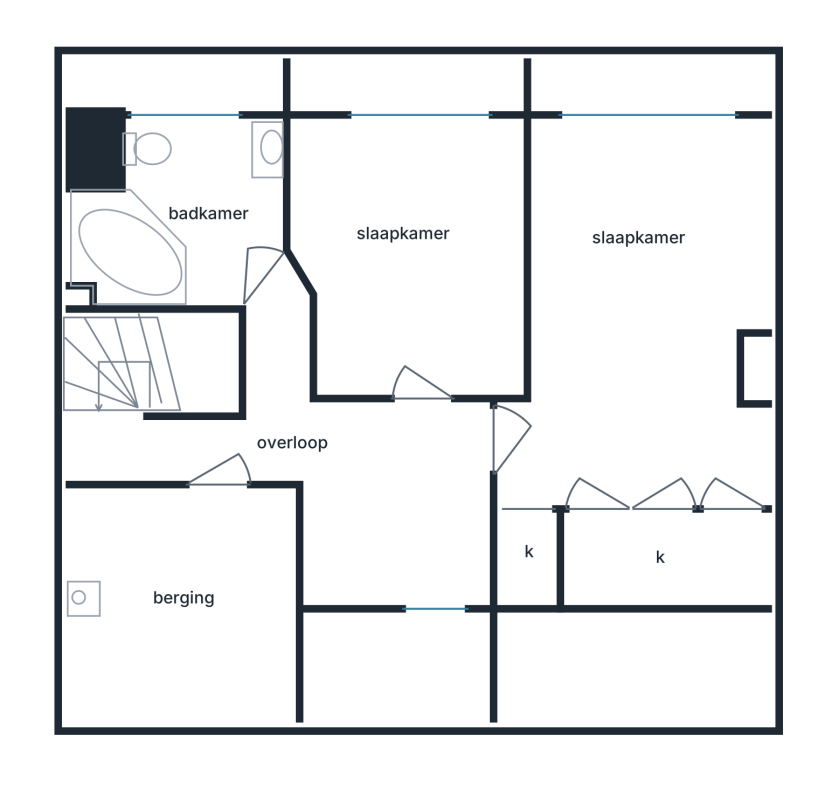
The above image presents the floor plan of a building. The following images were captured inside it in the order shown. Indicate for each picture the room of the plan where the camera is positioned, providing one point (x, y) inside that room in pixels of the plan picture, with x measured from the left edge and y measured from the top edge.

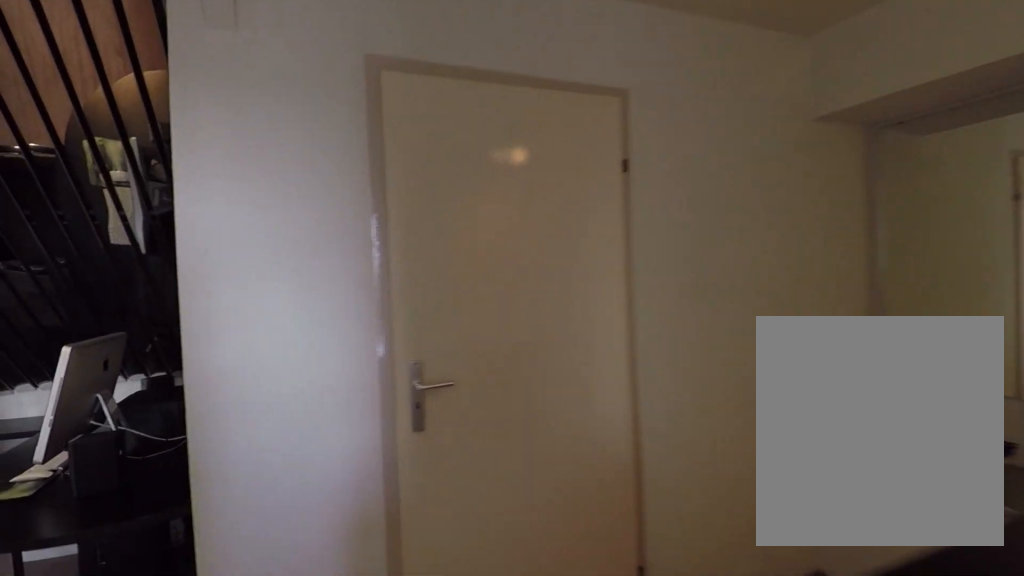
(329, 464)
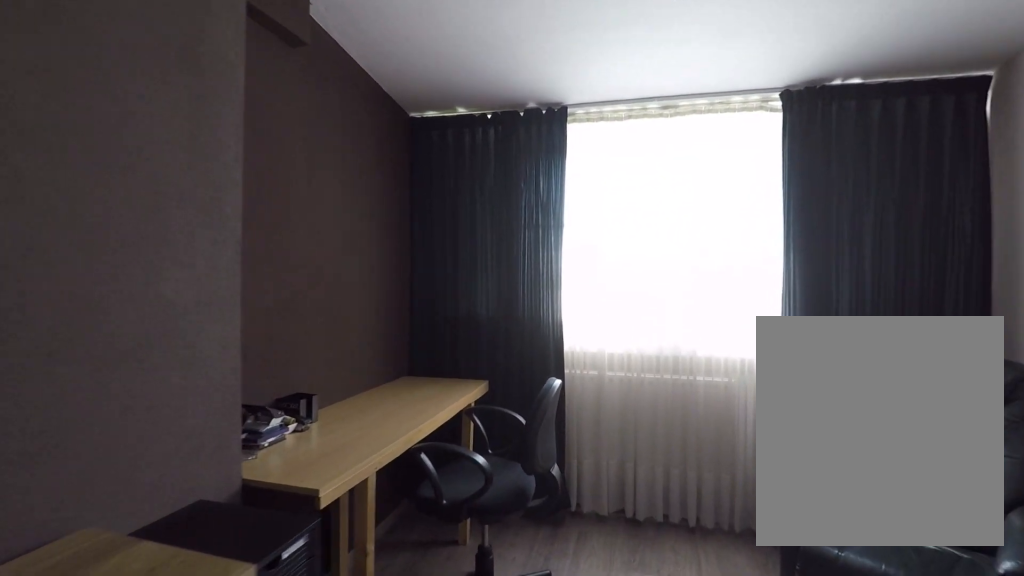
(414, 255)
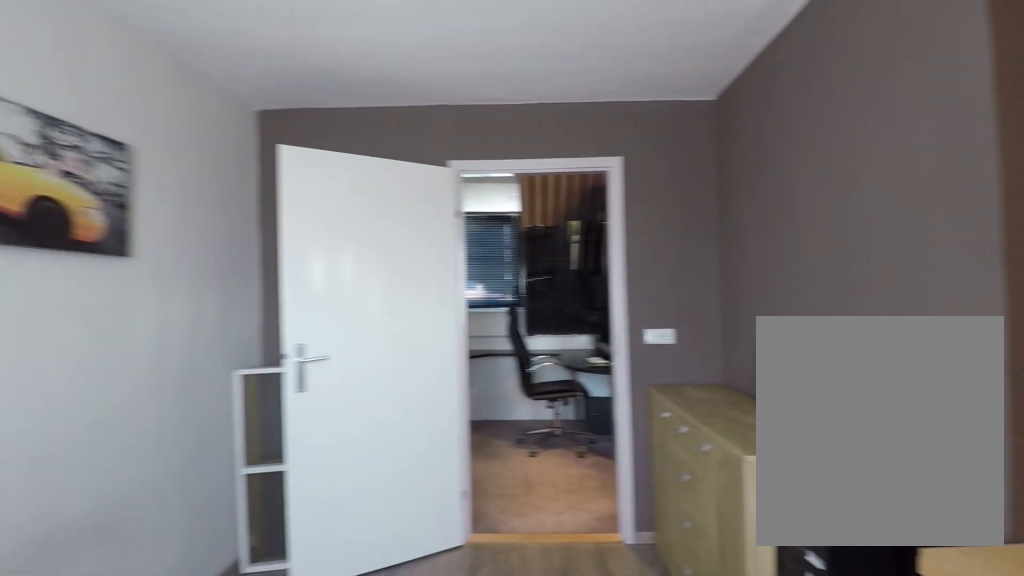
(414, 255)
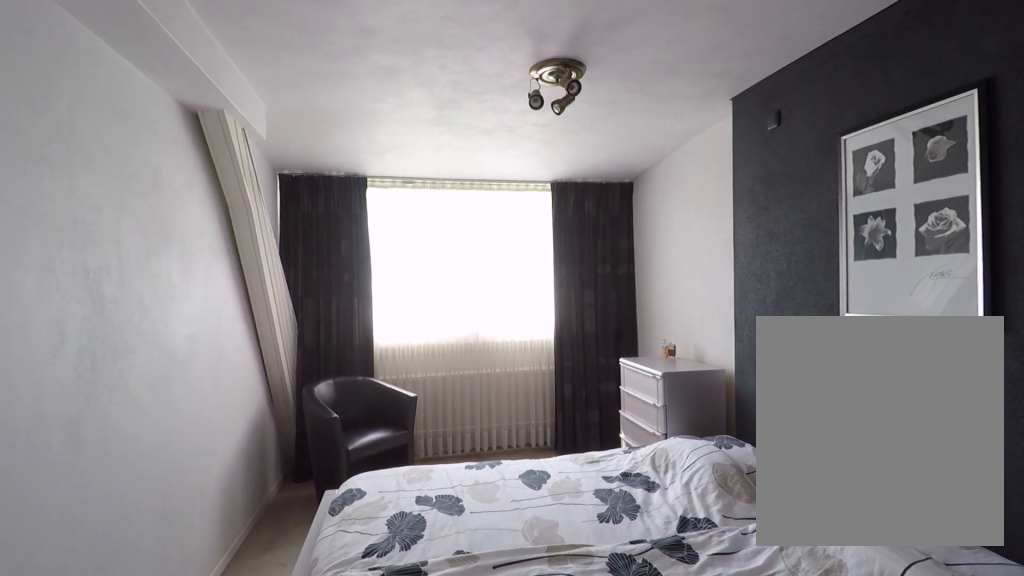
(647, 320)
